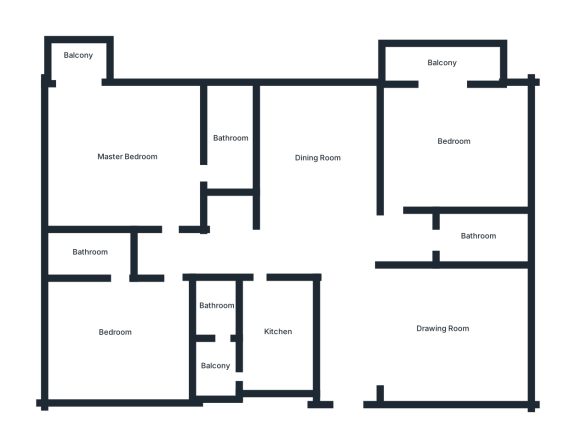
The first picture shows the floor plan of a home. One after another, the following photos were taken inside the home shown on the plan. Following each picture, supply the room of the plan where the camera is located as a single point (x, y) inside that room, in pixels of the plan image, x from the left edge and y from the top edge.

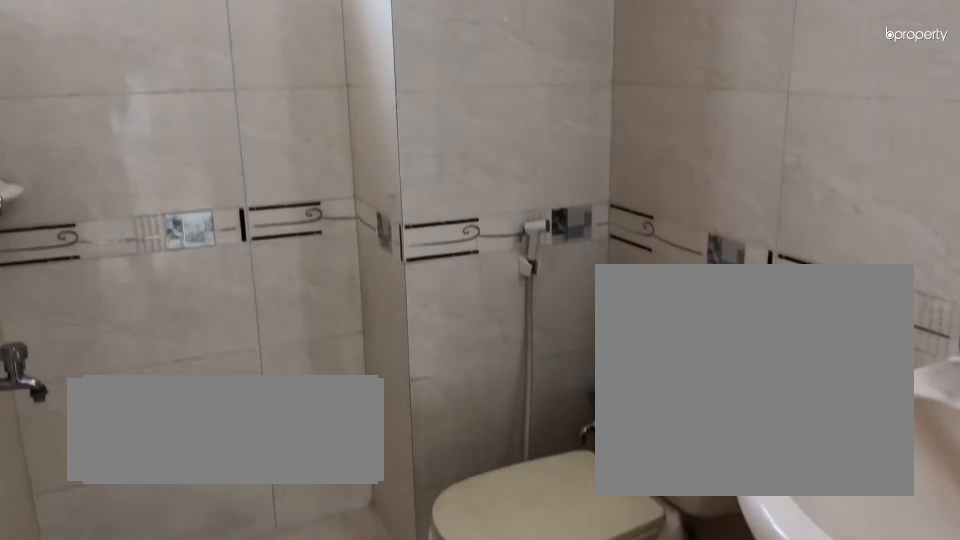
(478, 236)
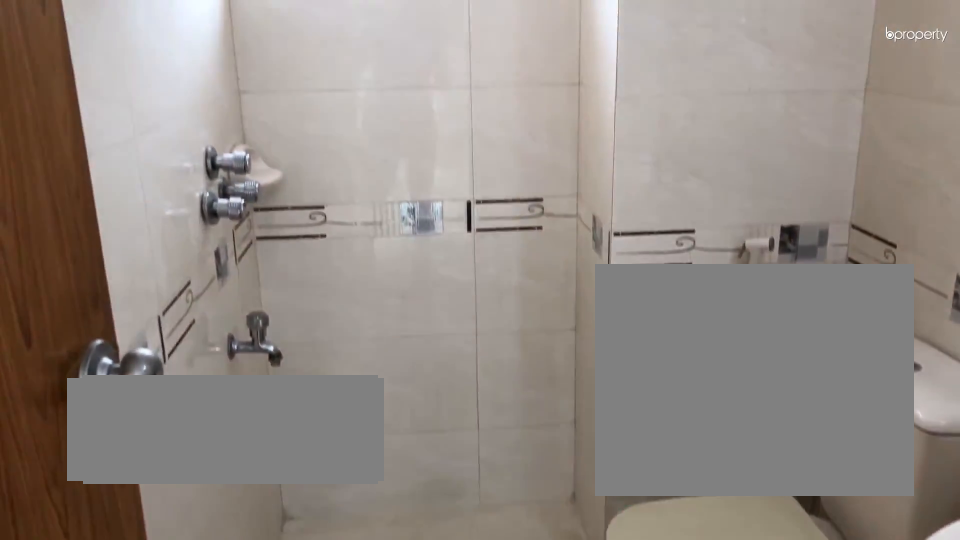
(478, 236)
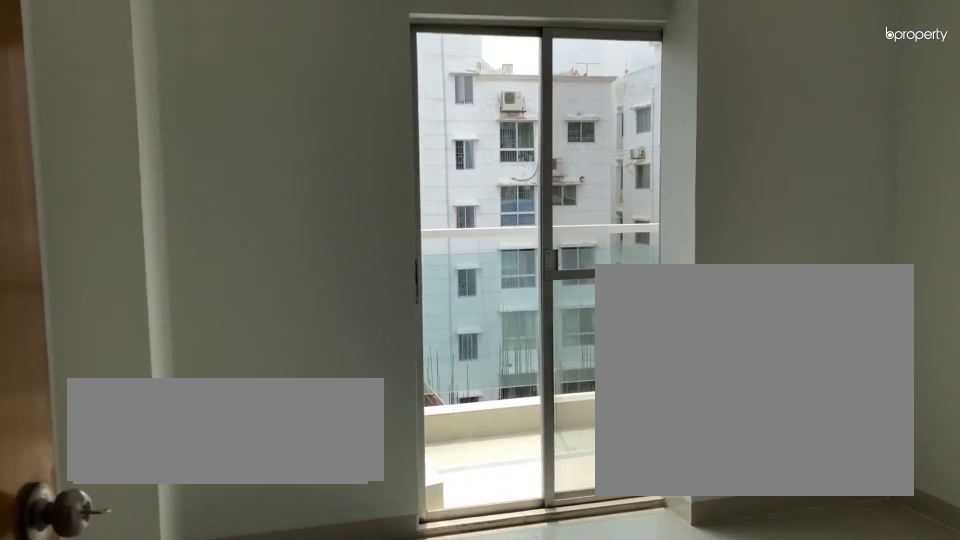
(454, 141)
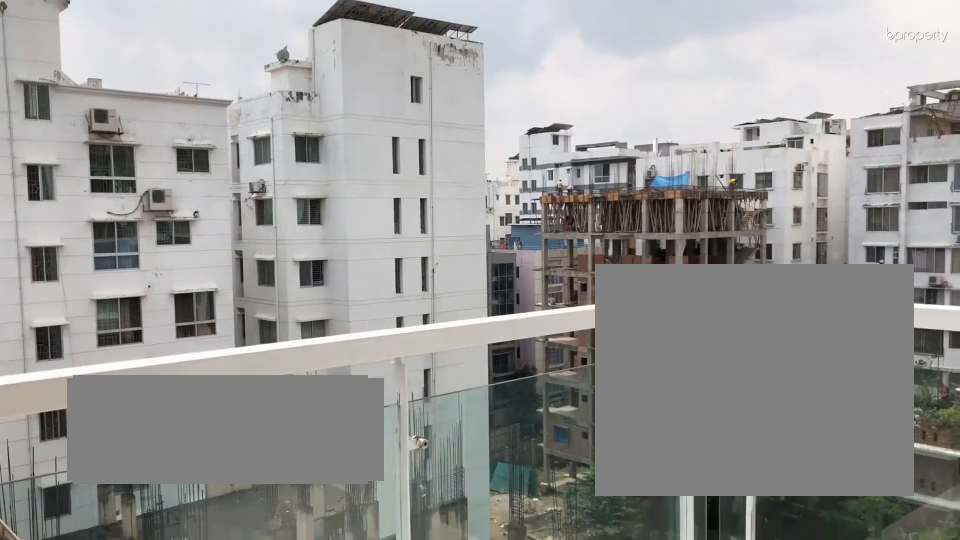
(442, 62)
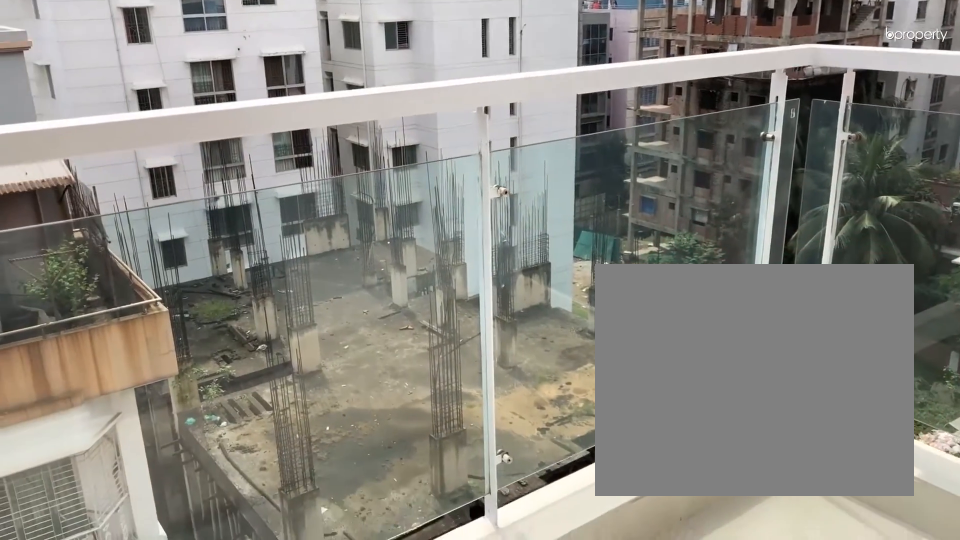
(442, 62)
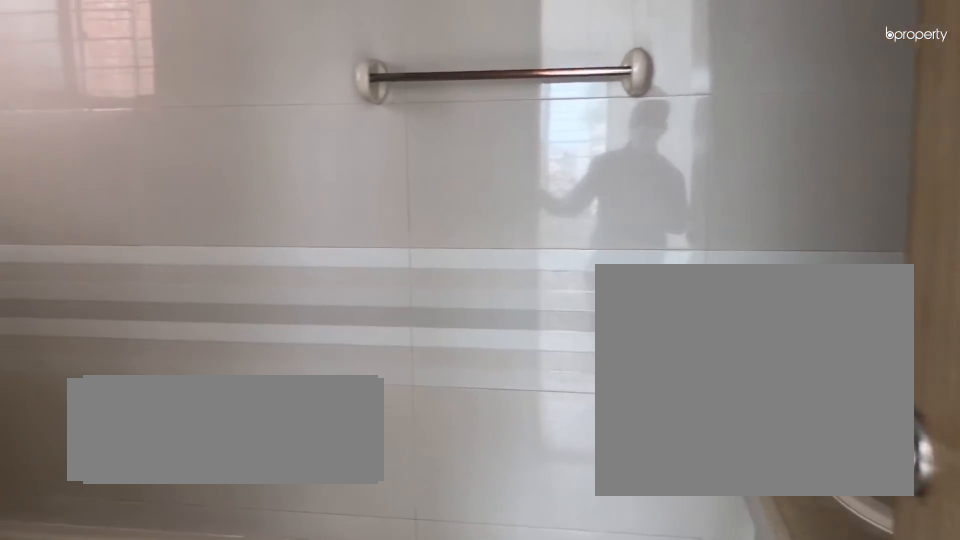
(229, 138)
